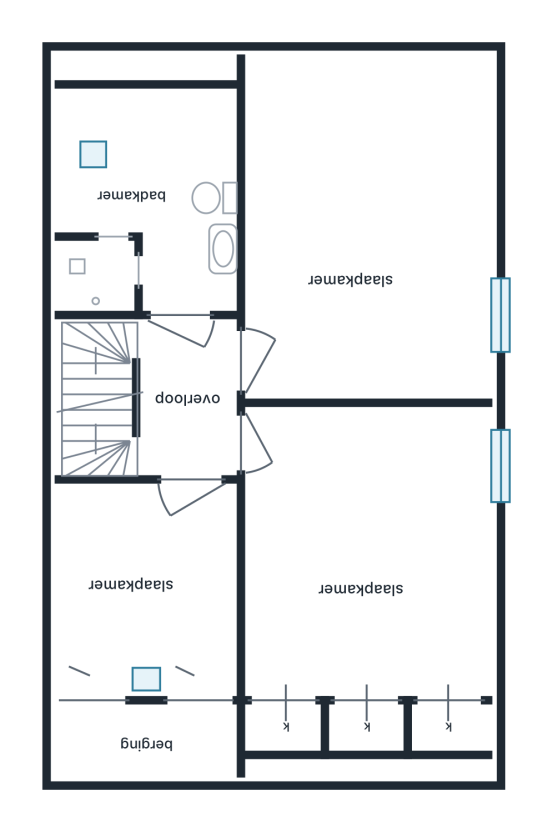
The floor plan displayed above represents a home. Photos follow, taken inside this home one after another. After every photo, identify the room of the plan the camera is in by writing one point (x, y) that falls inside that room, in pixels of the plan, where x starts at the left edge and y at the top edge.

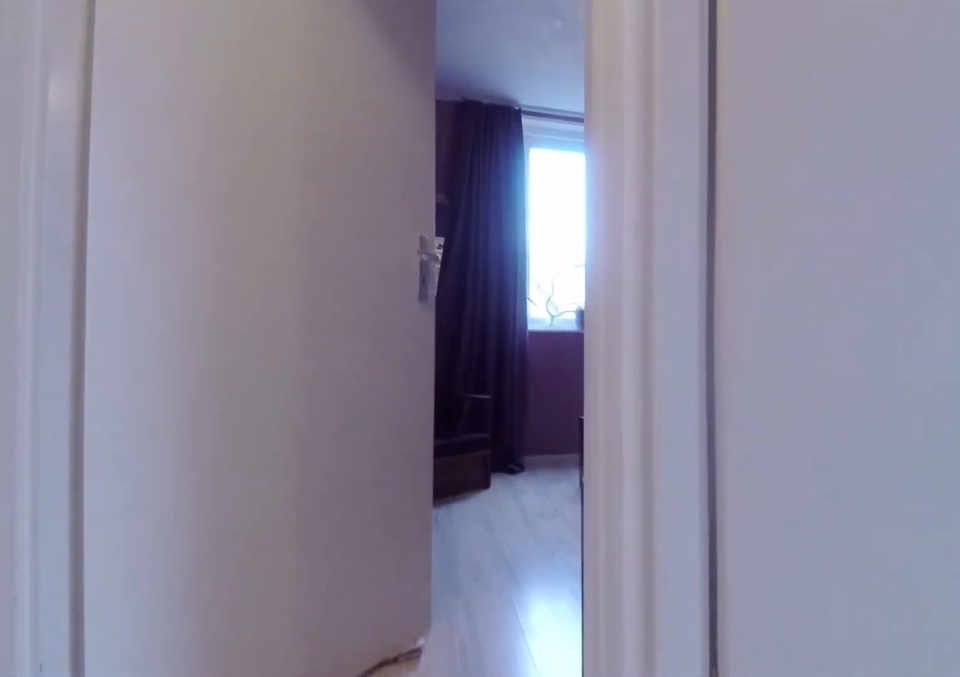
(187, 397)
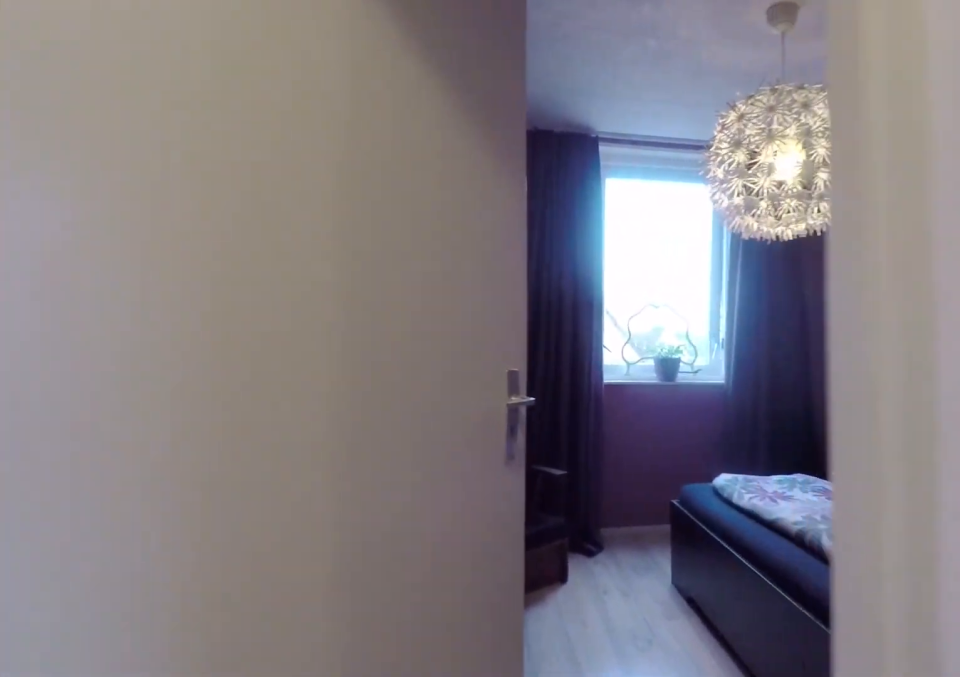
(187, 397)
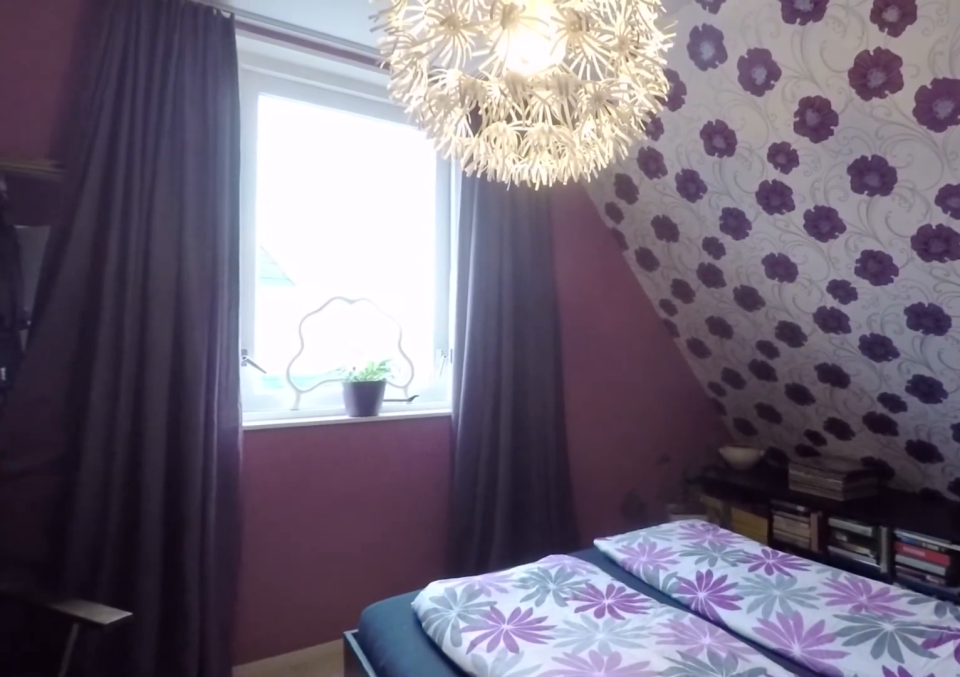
(366, 541)
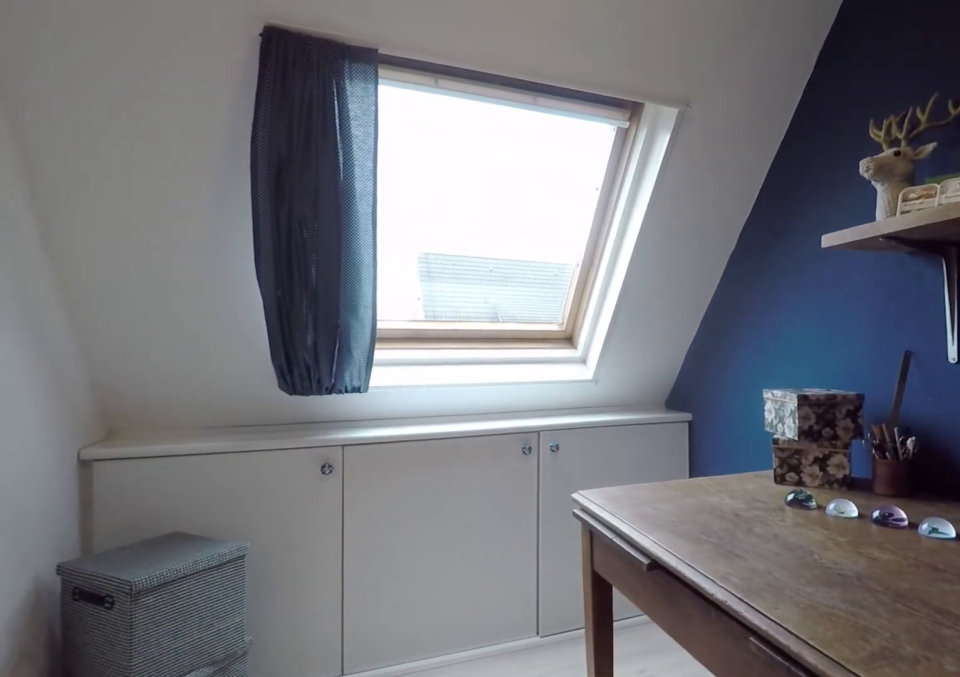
(147, 580)
